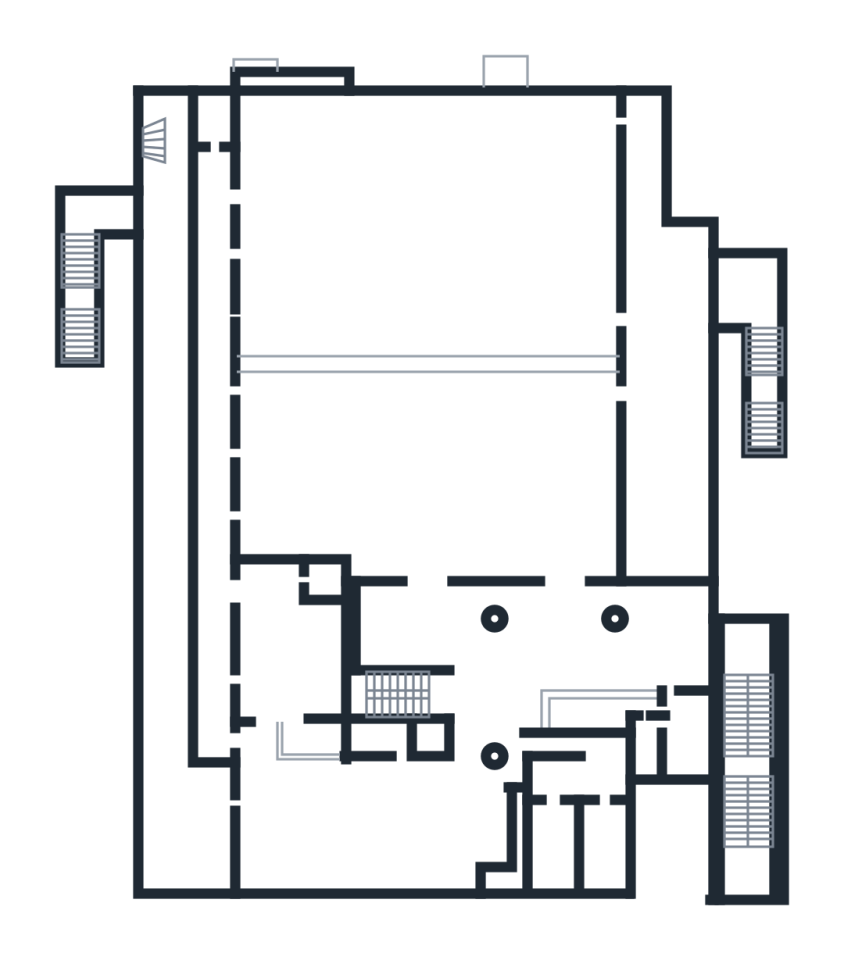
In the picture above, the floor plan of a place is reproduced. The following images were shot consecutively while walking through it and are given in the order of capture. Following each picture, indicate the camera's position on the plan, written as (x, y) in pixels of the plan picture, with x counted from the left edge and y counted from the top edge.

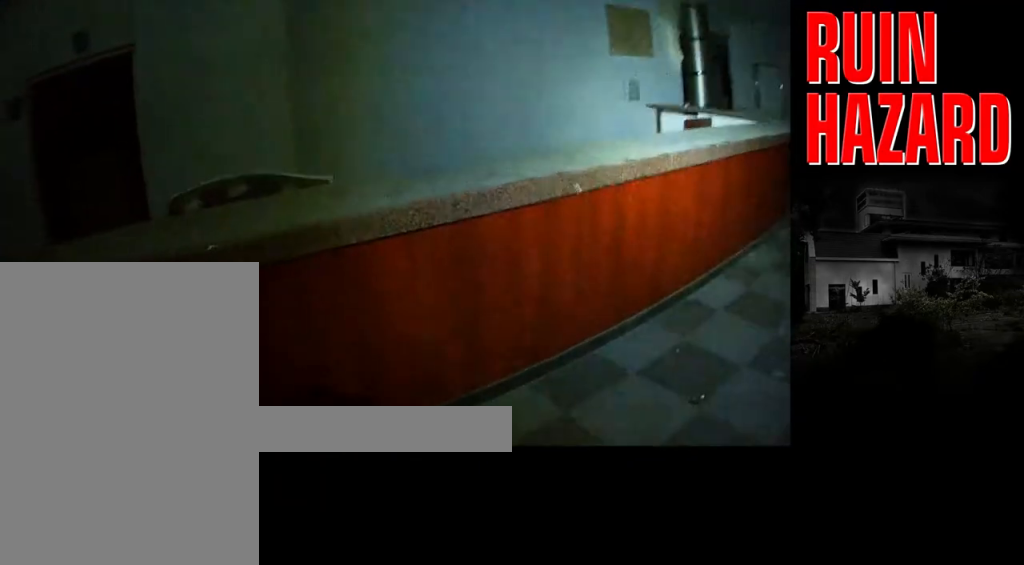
(564, 661)
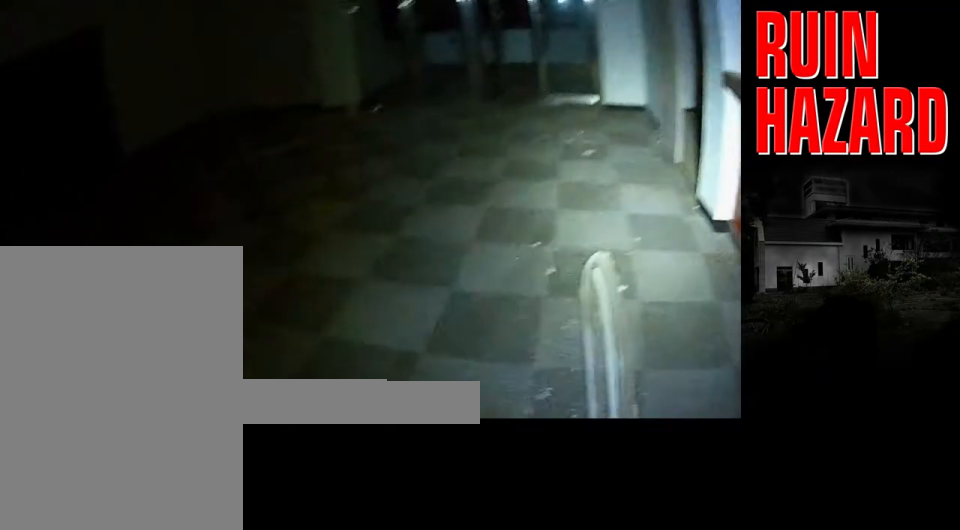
(564, 655)
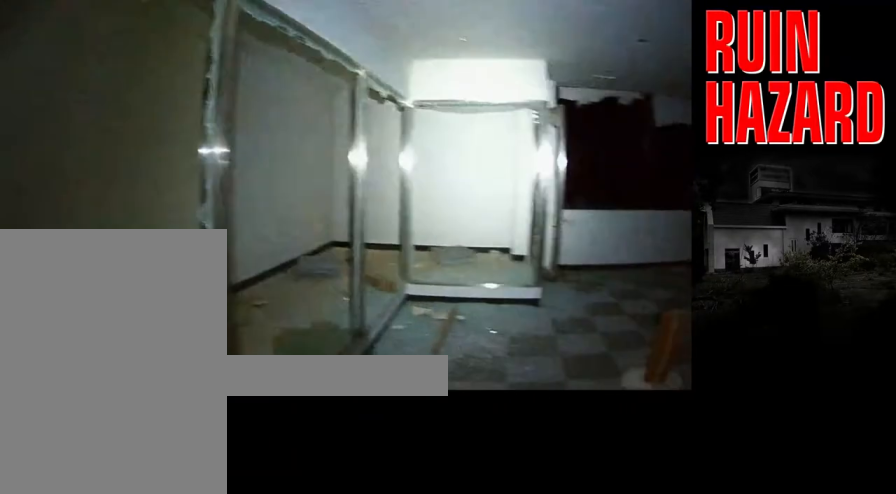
(385, 831)
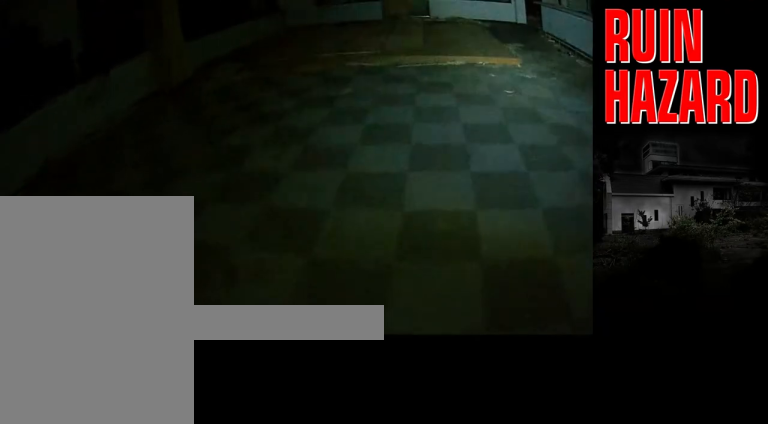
(384, 833)
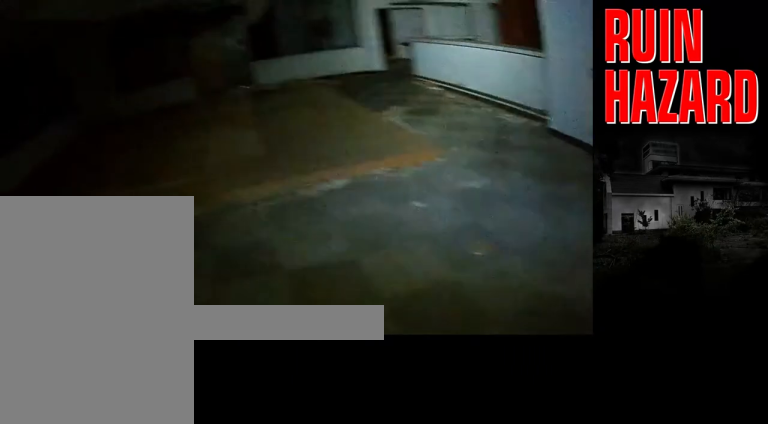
(380, 836)
